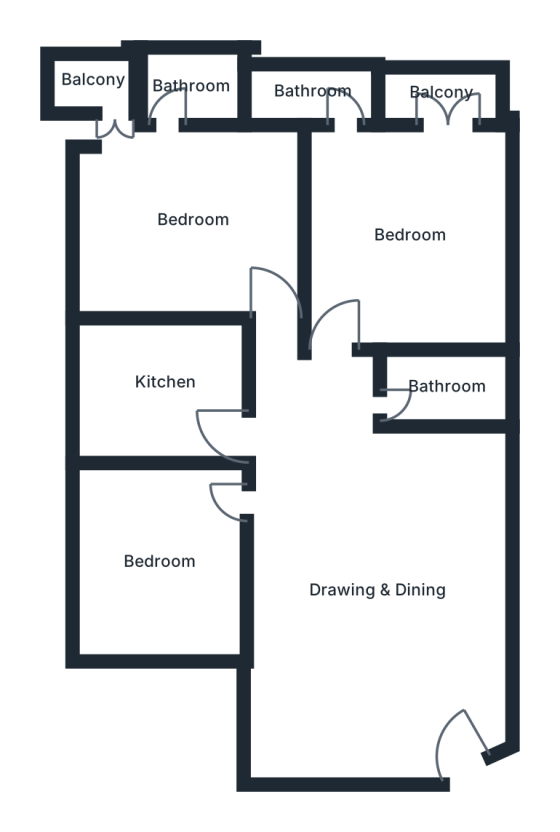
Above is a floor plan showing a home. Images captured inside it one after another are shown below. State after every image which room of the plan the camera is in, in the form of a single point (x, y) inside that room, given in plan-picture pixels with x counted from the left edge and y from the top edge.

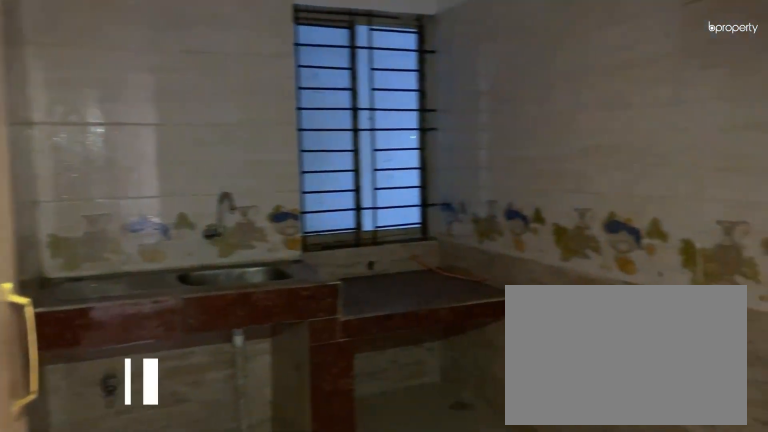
(173, 387)
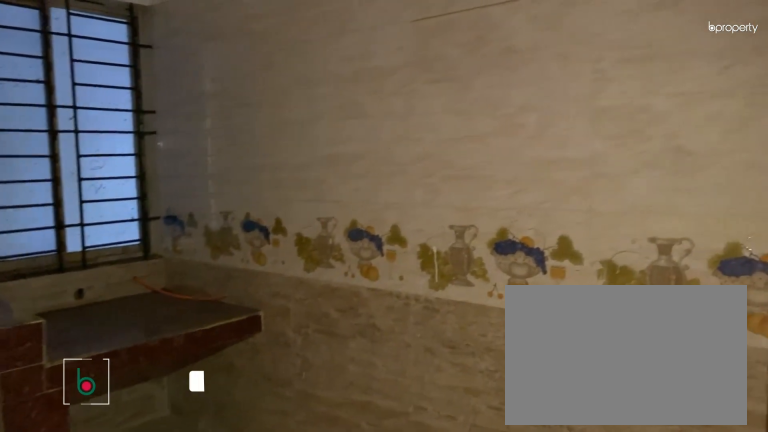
(173, 387)
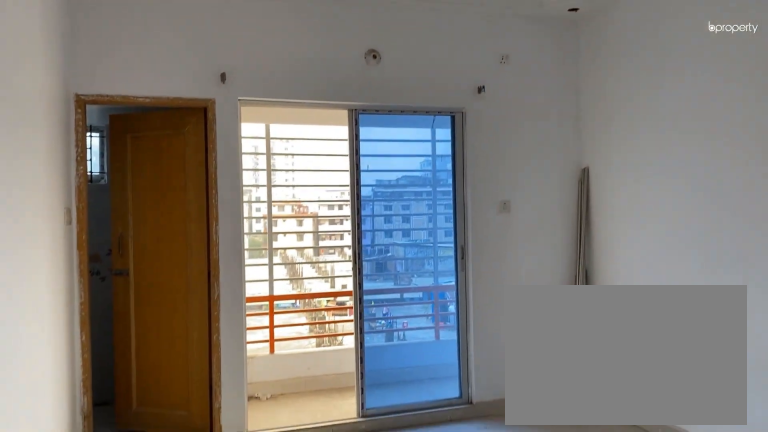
(416, 234)
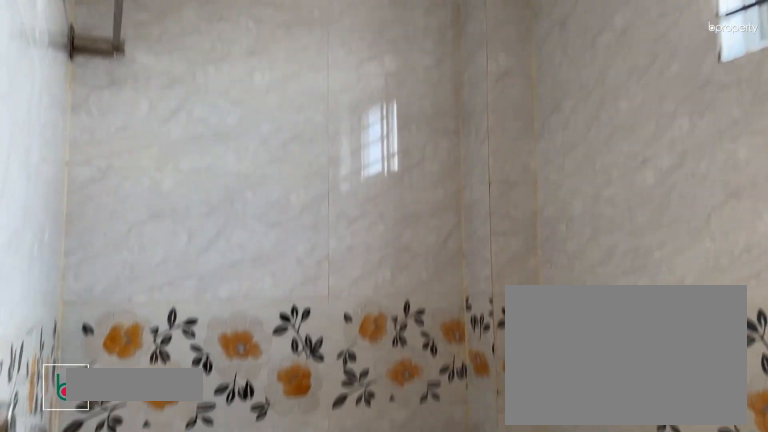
(319, 93)
